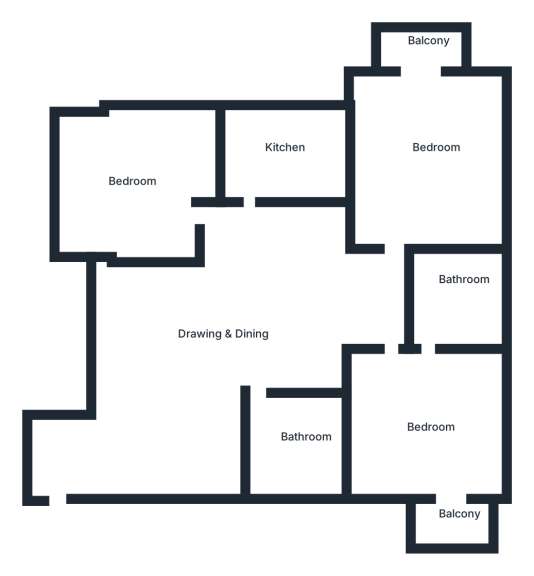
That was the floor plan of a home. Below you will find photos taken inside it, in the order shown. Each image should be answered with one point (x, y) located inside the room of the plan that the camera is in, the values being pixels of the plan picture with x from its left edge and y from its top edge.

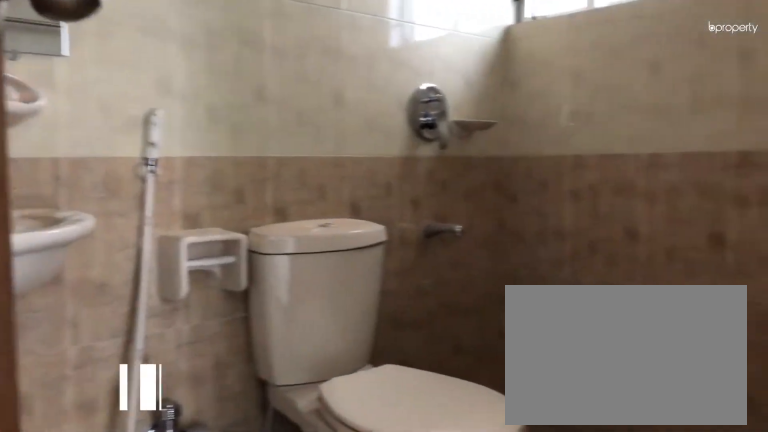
(455, 298)
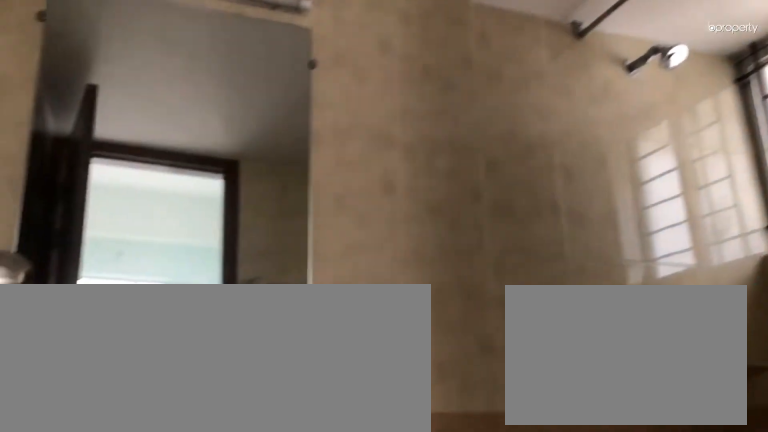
(455, 298)
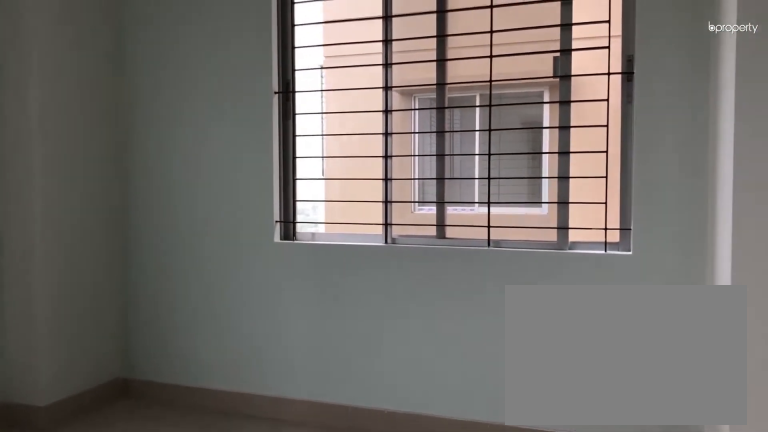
(430, 146)
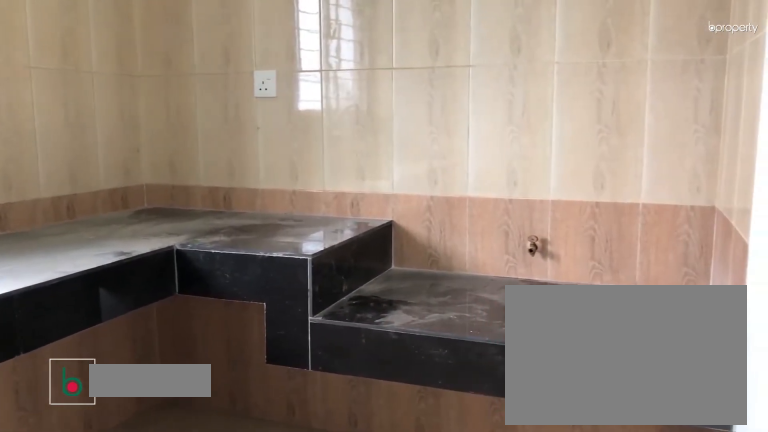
(275, 154)
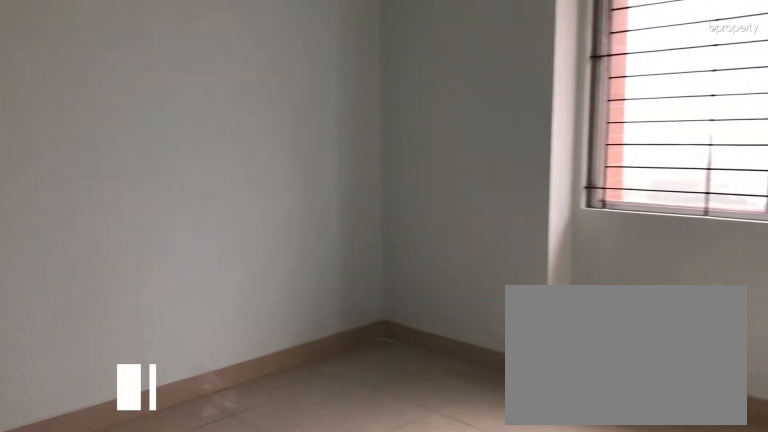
(136, 192)
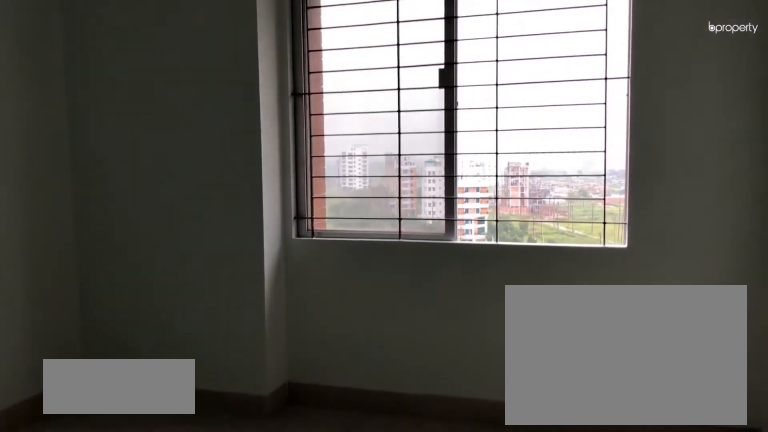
(136, 192)
